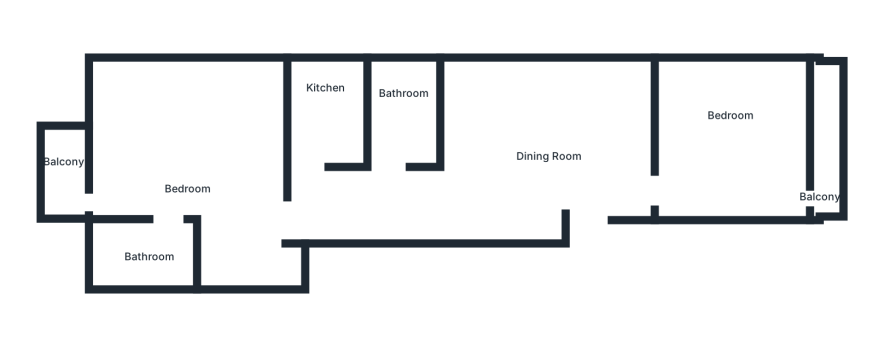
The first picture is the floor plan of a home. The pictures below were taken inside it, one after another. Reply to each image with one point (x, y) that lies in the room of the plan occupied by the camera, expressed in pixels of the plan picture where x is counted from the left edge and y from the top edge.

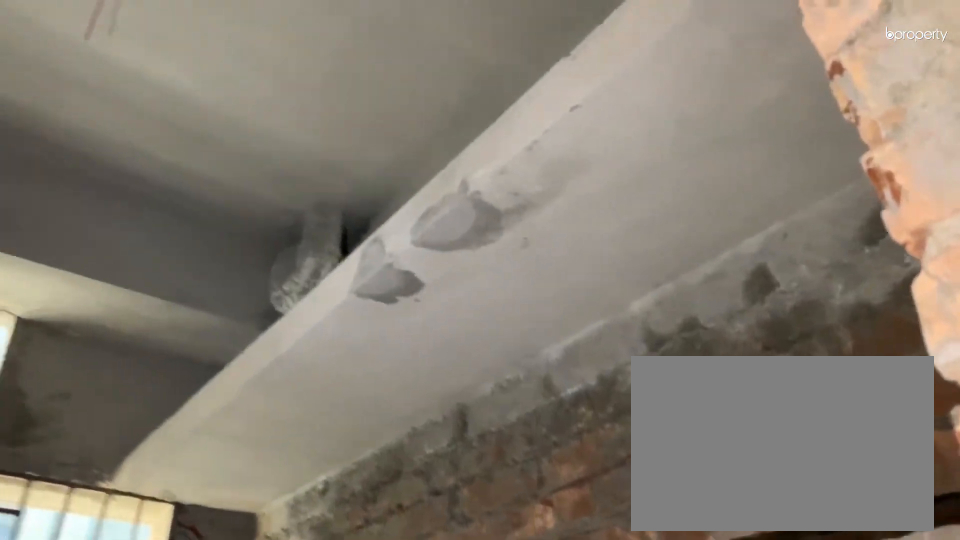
(324, 99)
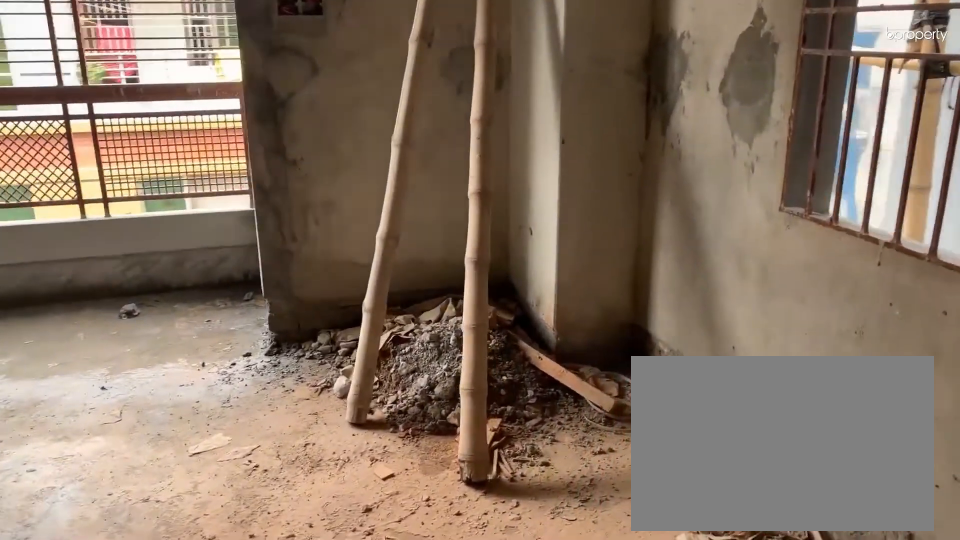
(203, 156)
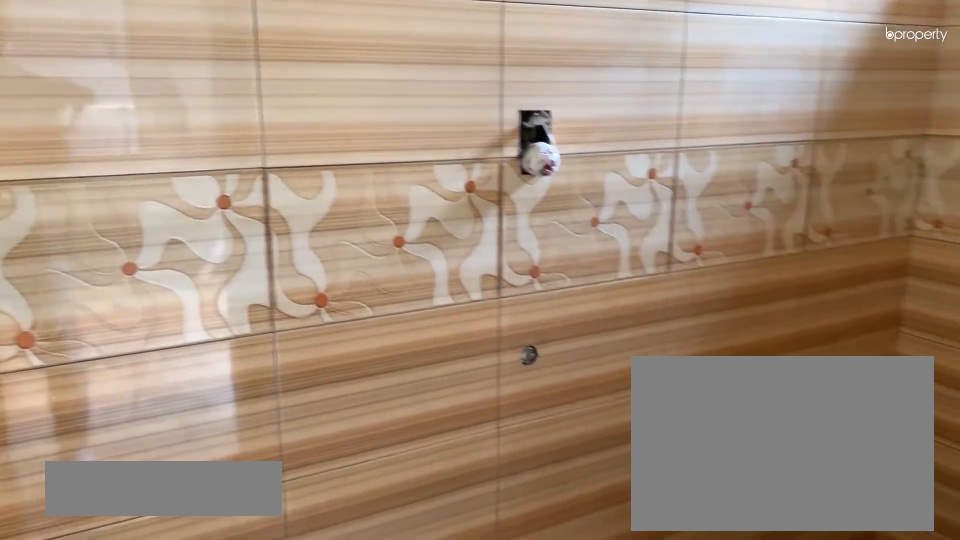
(147, 250)
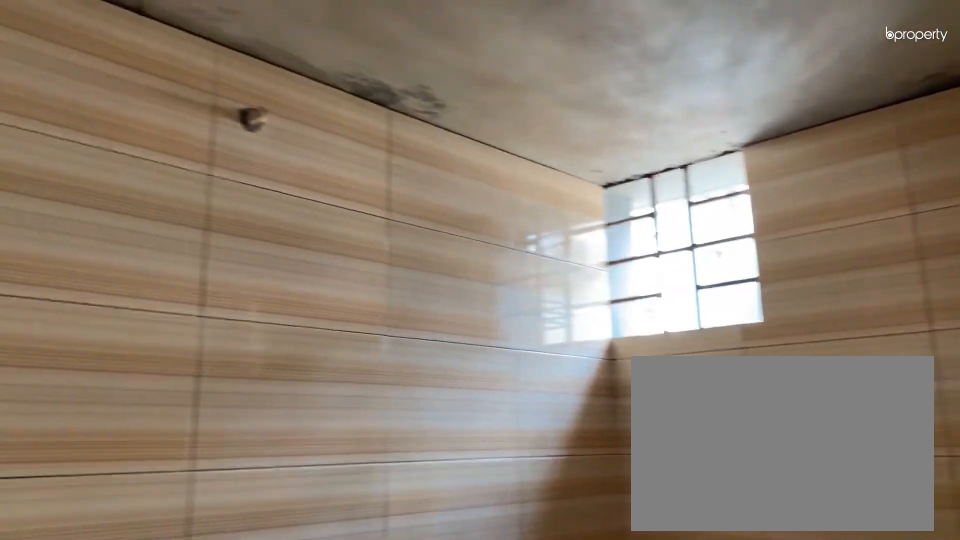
(147, 250)
